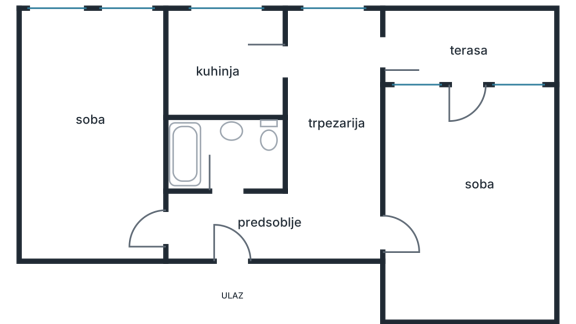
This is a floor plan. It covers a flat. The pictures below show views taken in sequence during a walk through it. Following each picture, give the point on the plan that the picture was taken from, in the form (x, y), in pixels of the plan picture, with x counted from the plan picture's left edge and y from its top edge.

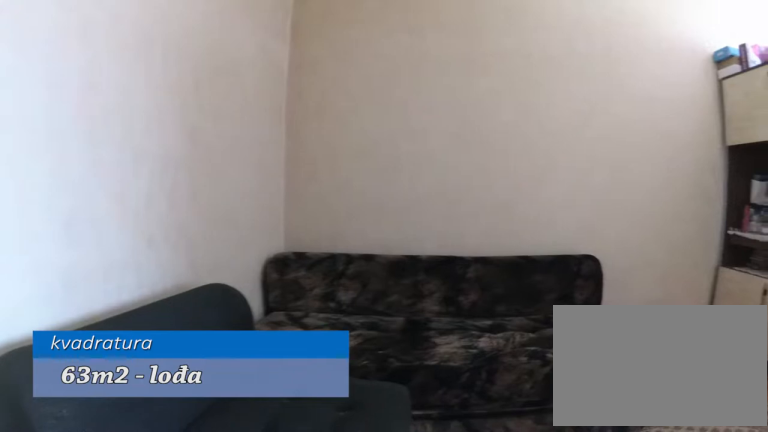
(149, 229)
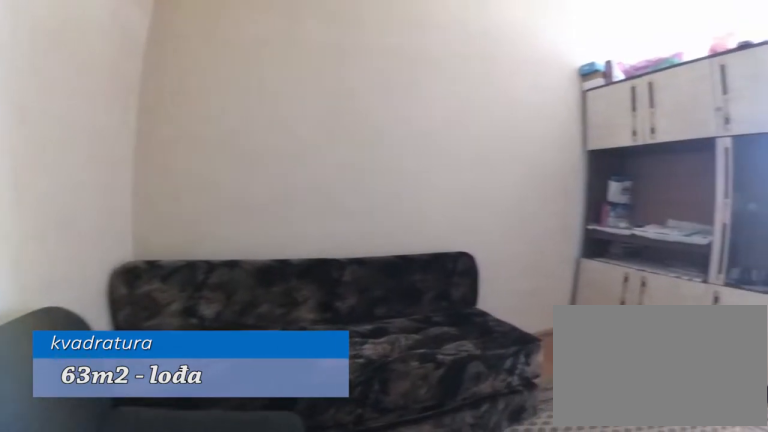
(149, 231)
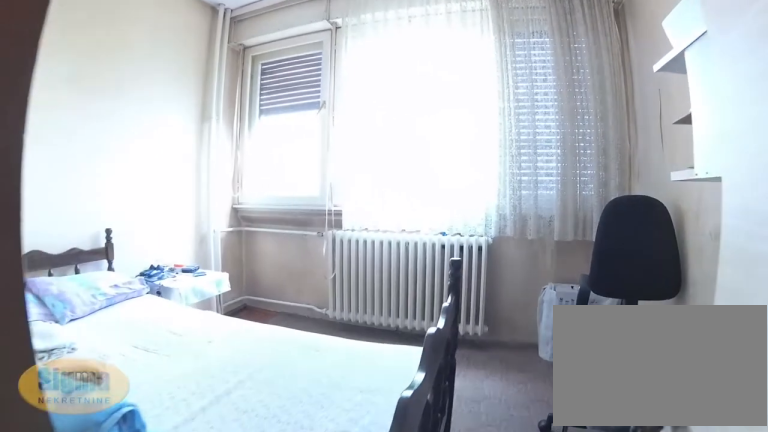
(135, 144)
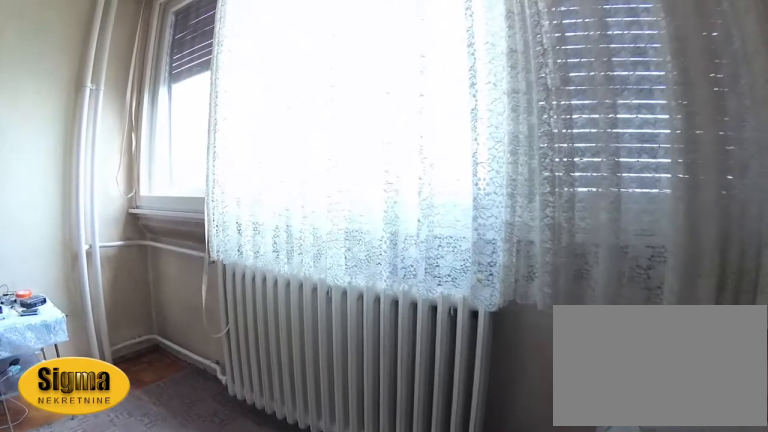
(141, 68)
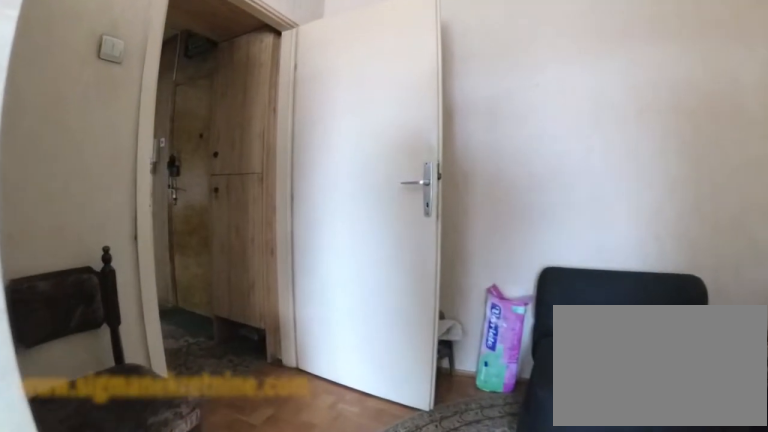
(127, 160)
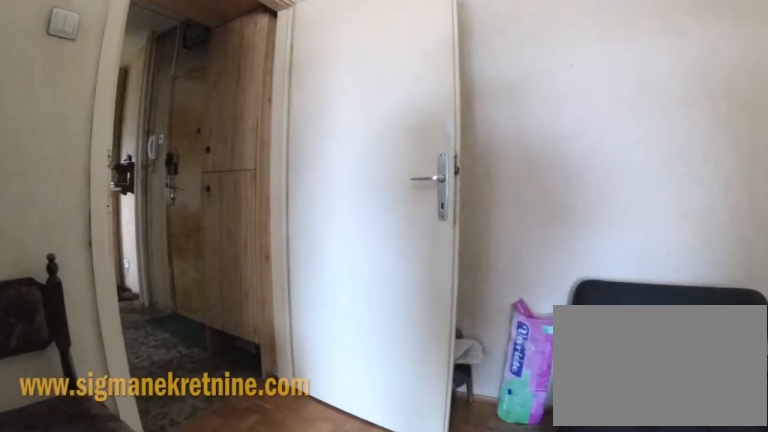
(124, 174)
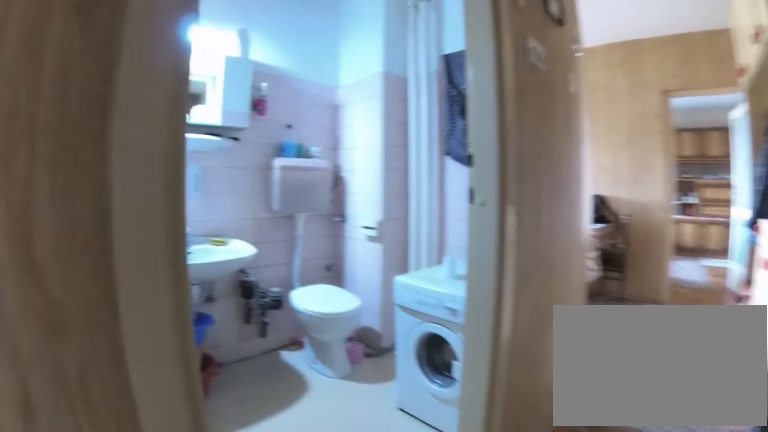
(211, 230)
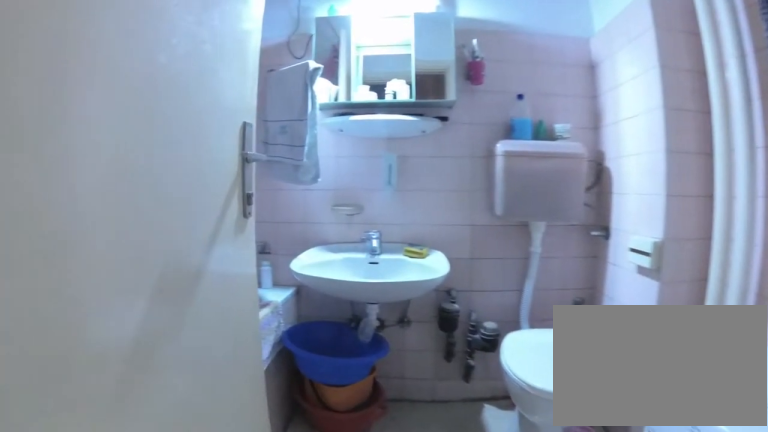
(222, 210)
